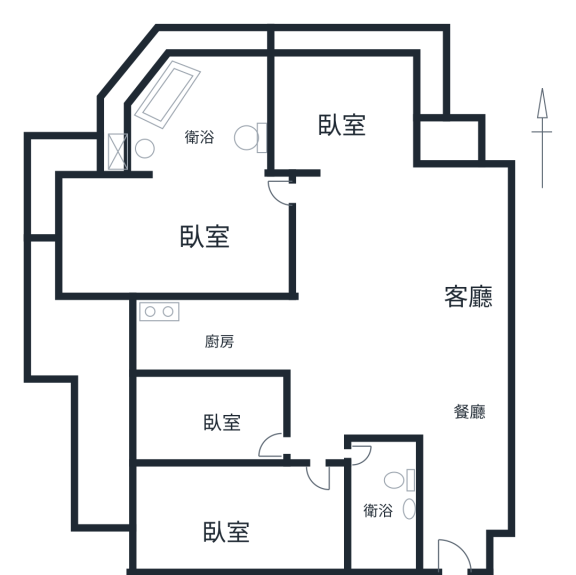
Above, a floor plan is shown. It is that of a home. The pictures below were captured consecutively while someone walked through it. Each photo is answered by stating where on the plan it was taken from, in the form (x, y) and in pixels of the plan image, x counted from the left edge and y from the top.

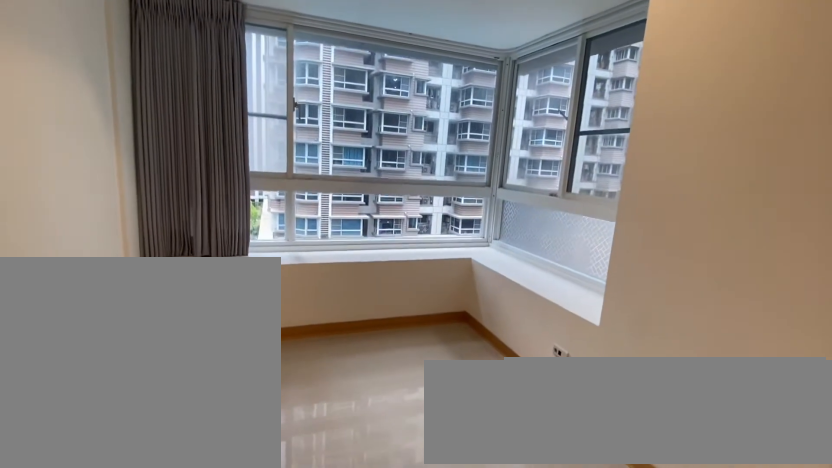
(340, 128)
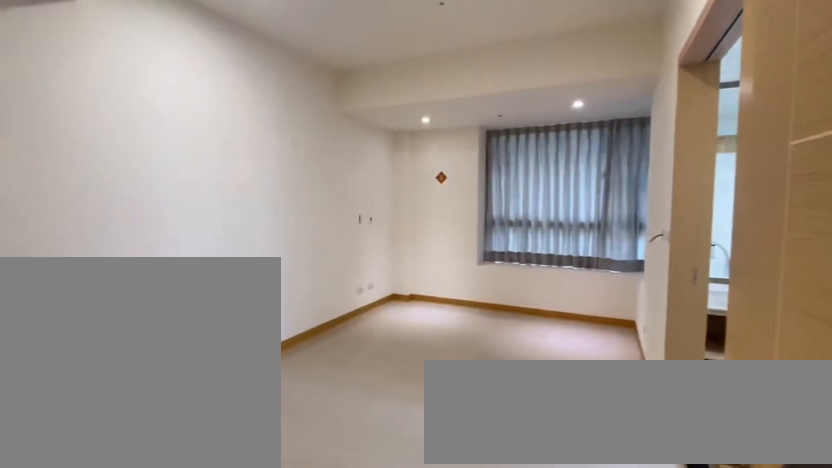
(210, 224)
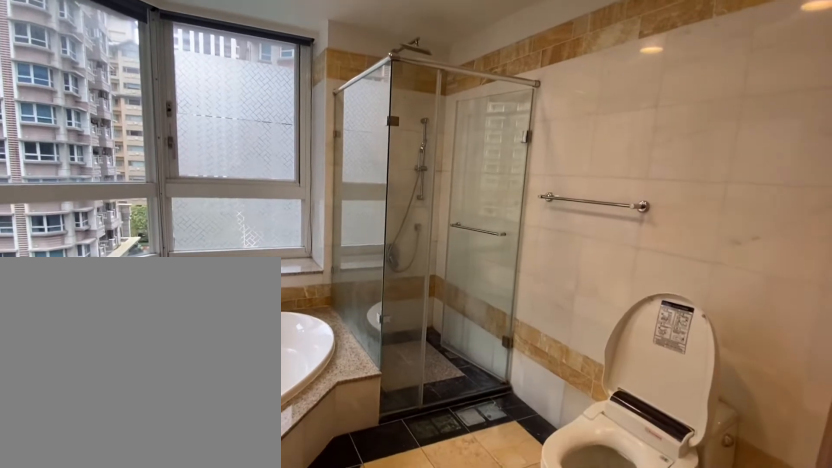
(198, 107)
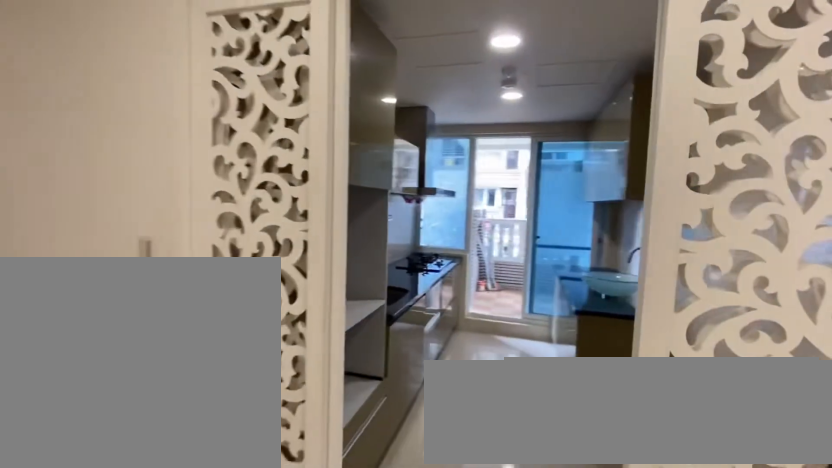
(219, 324)
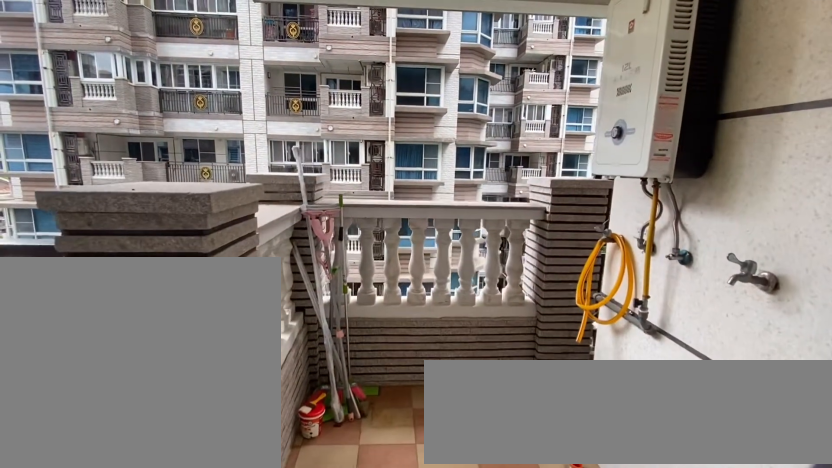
(92, 367)
